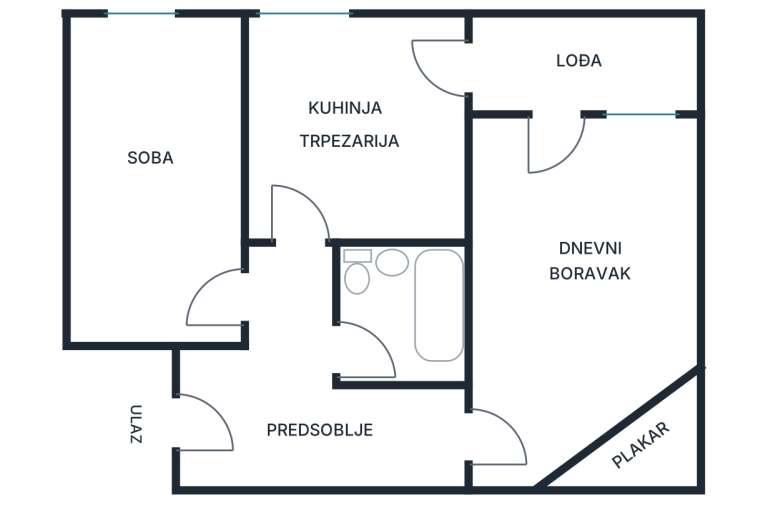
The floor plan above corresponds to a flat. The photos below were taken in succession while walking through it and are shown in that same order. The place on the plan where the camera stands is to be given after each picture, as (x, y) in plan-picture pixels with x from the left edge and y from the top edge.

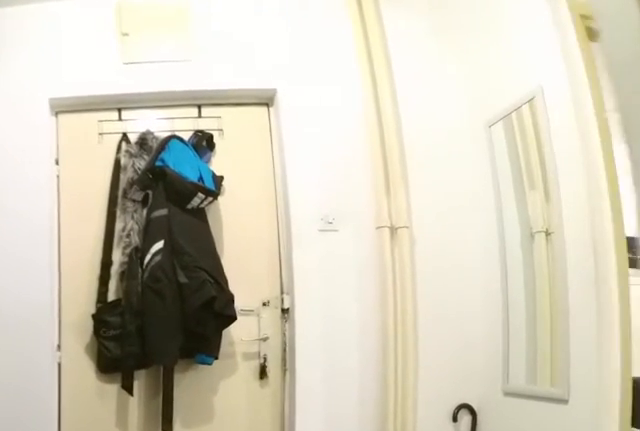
(357, 434)
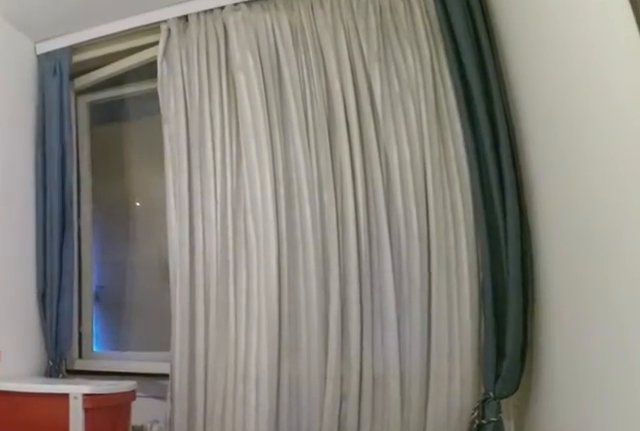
(179, 245)
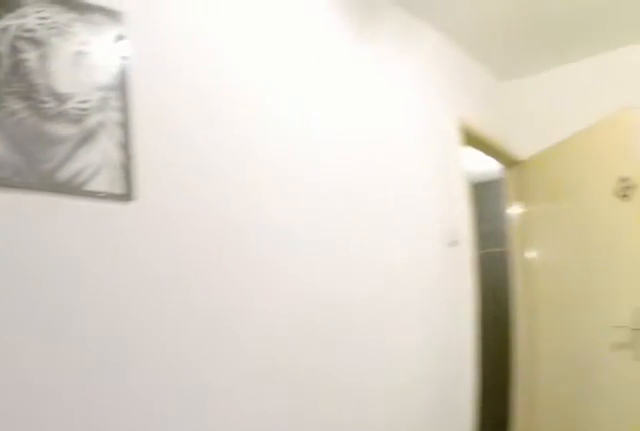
(124, 67)
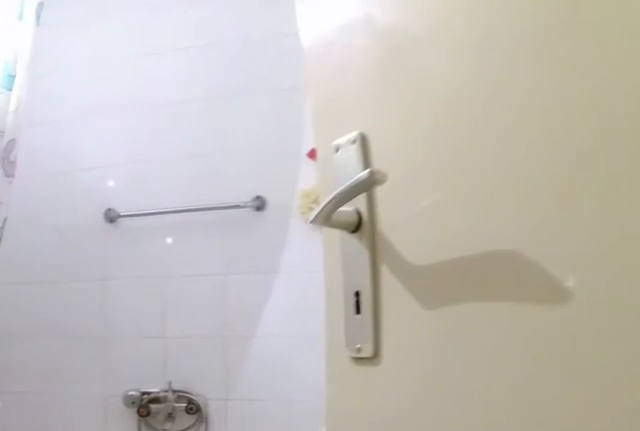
(316, 342)
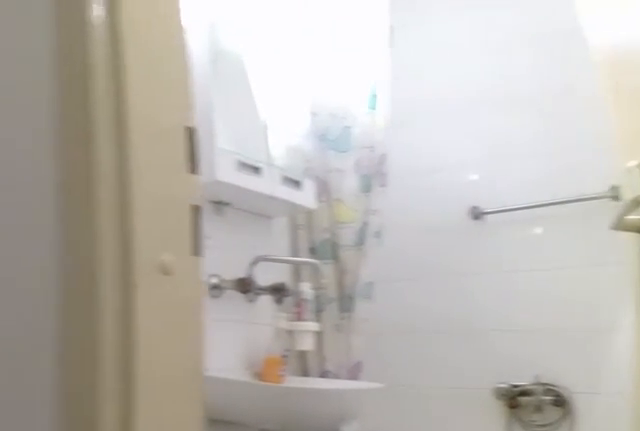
(298, 377)
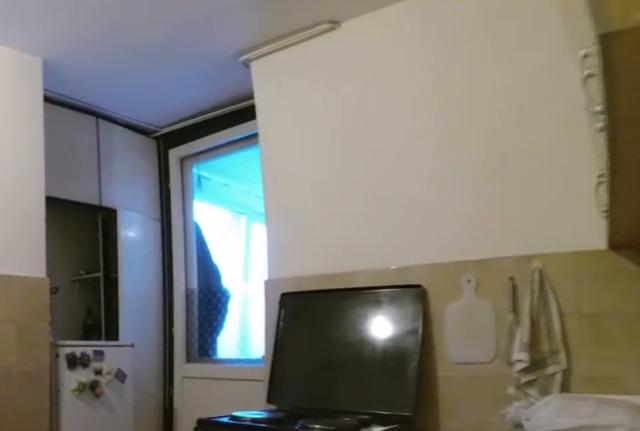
(284, 199)
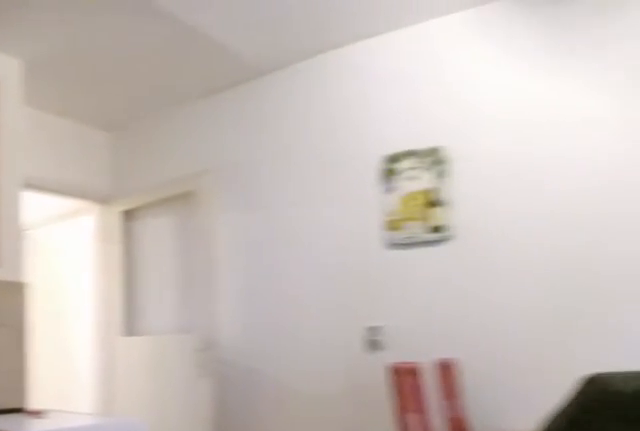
(423, 74)
